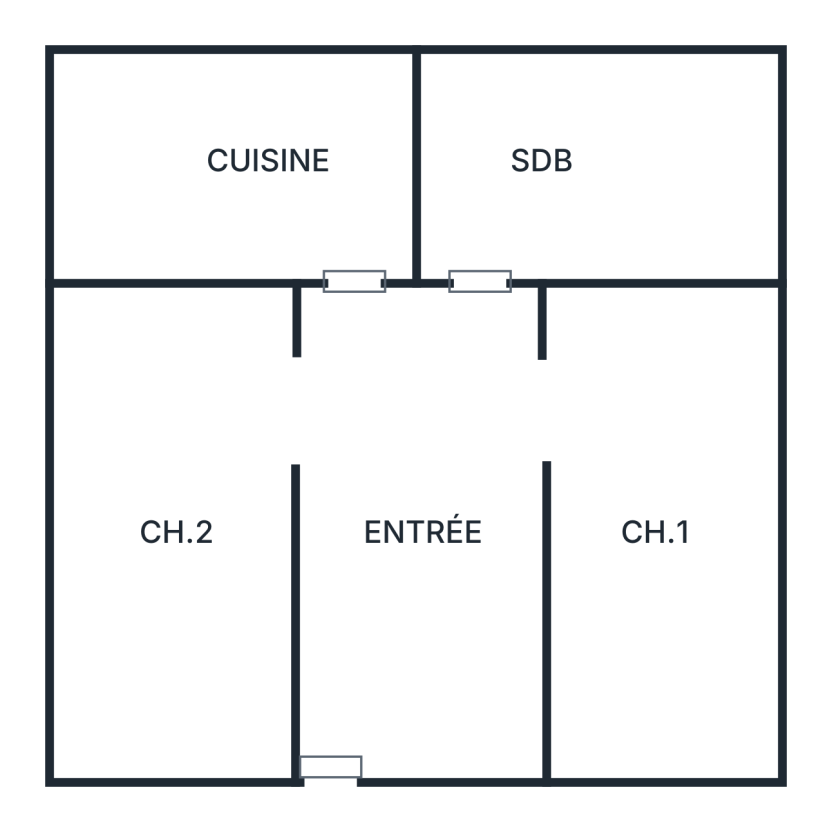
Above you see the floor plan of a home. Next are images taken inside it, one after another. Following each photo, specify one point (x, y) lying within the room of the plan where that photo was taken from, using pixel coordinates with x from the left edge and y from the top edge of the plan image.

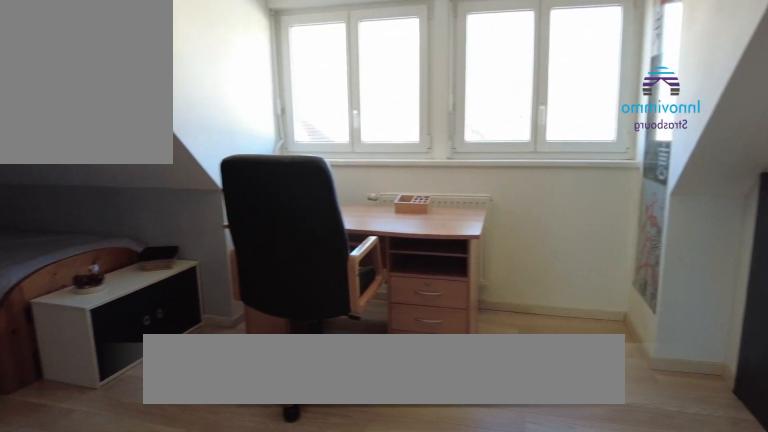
(179, 664)
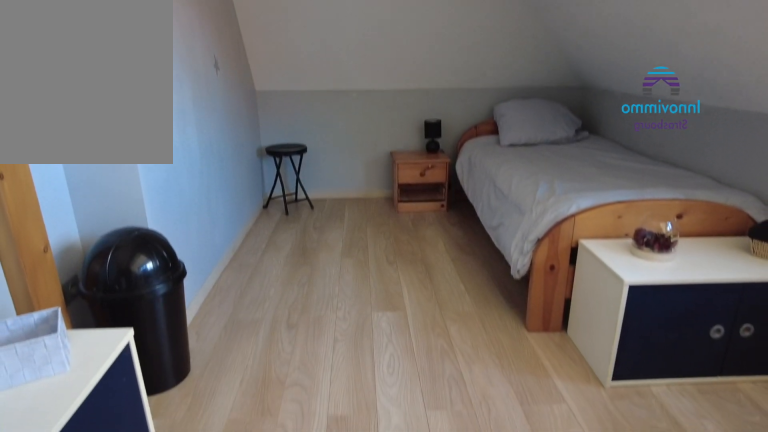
(179, 664)
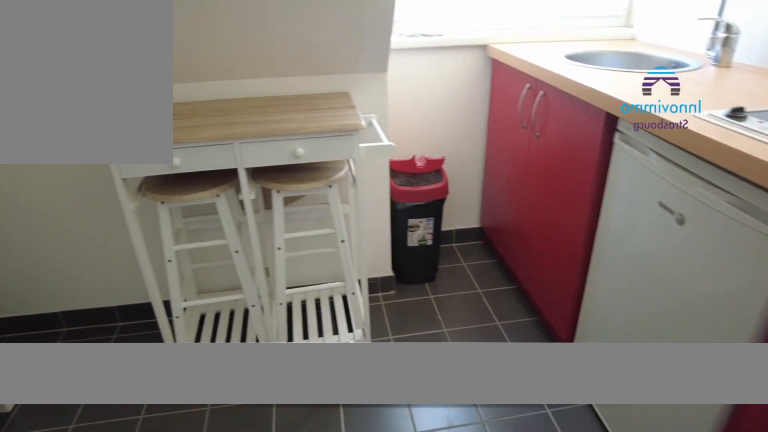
(278, 230)
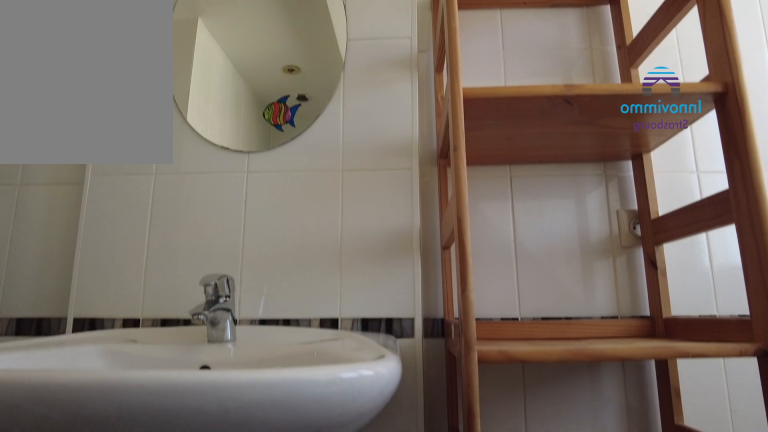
(541, 228)
